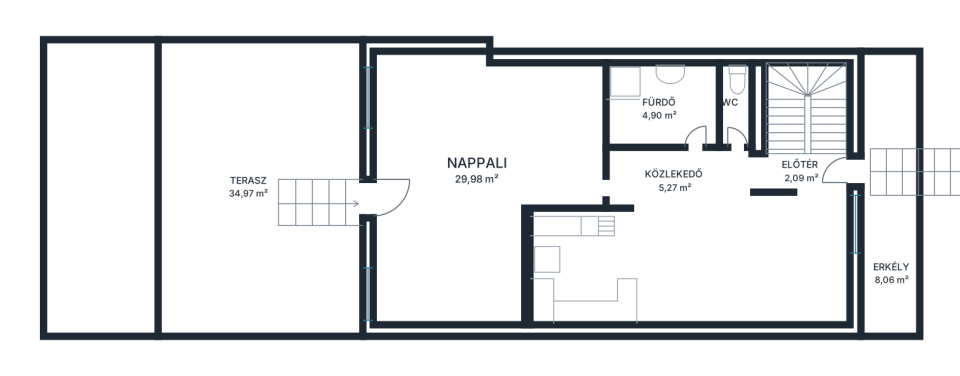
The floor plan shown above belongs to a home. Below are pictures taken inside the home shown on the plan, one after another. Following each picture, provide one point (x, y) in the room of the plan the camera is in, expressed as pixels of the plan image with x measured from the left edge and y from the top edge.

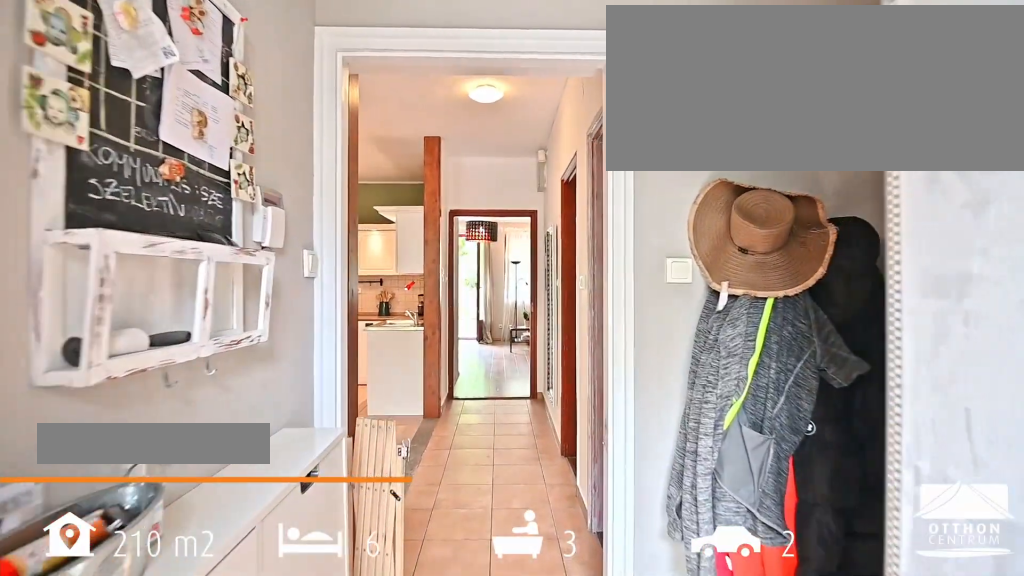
(804, 168)
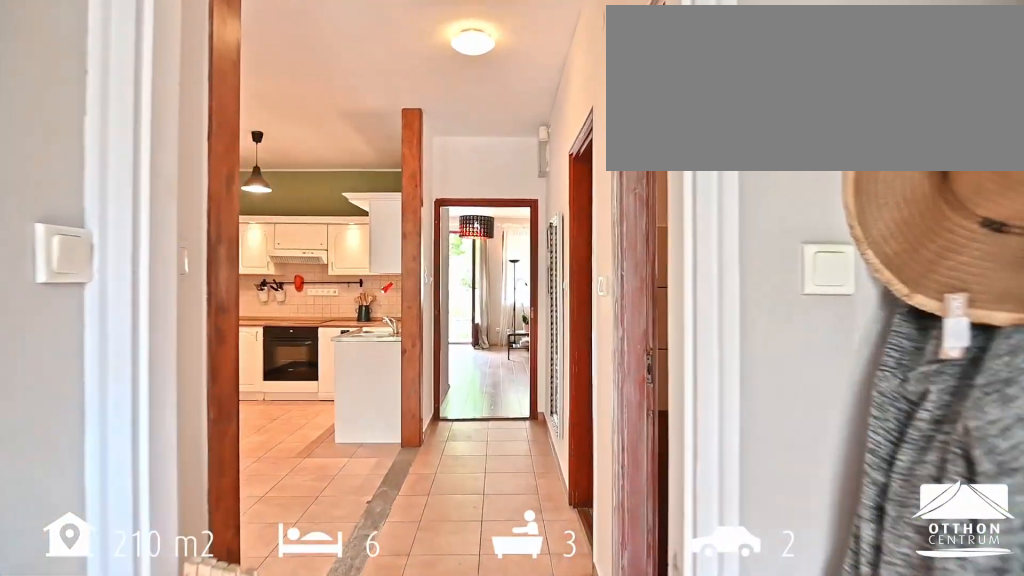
(804, 168)
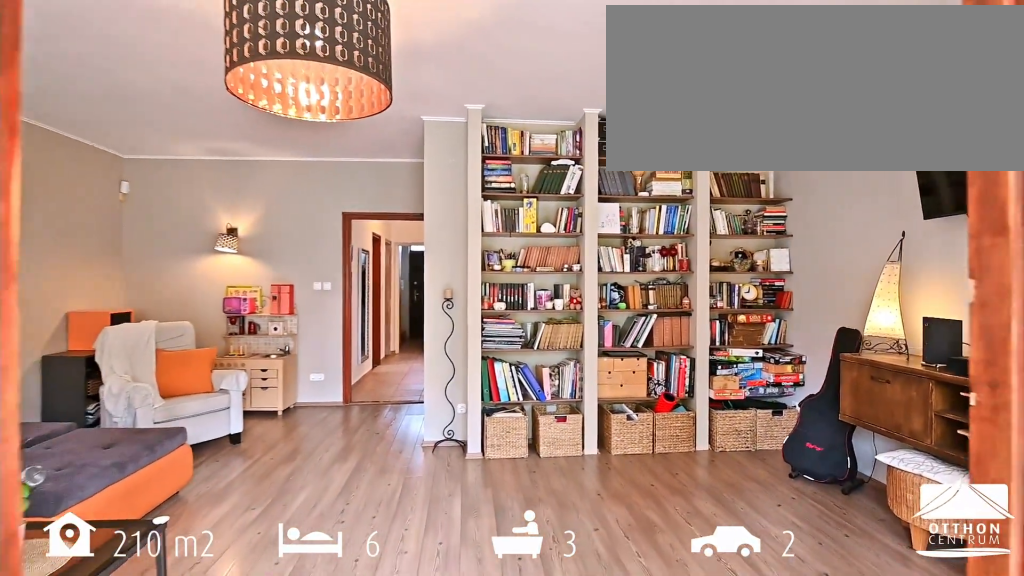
(478, 168)
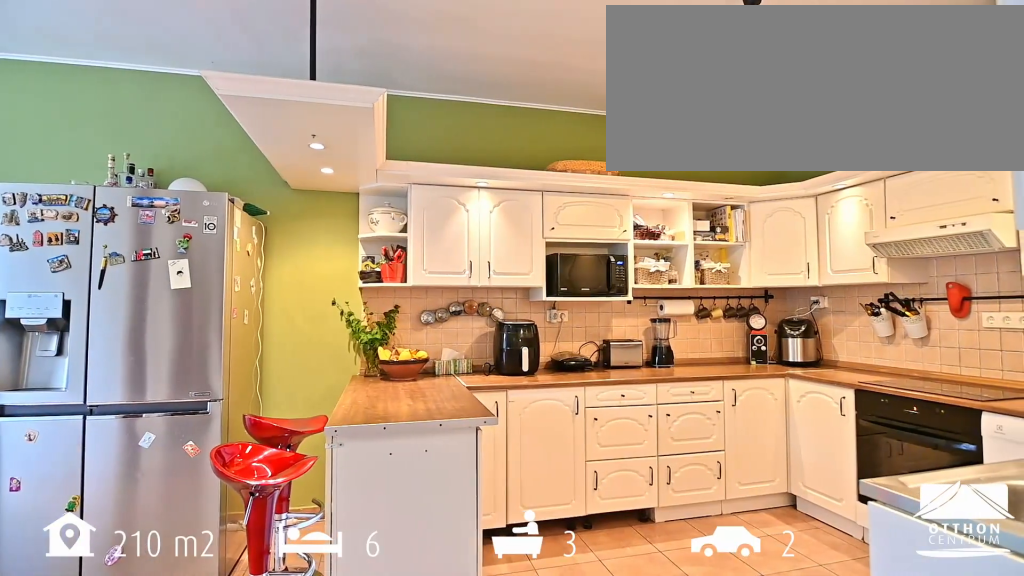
(706, 254)
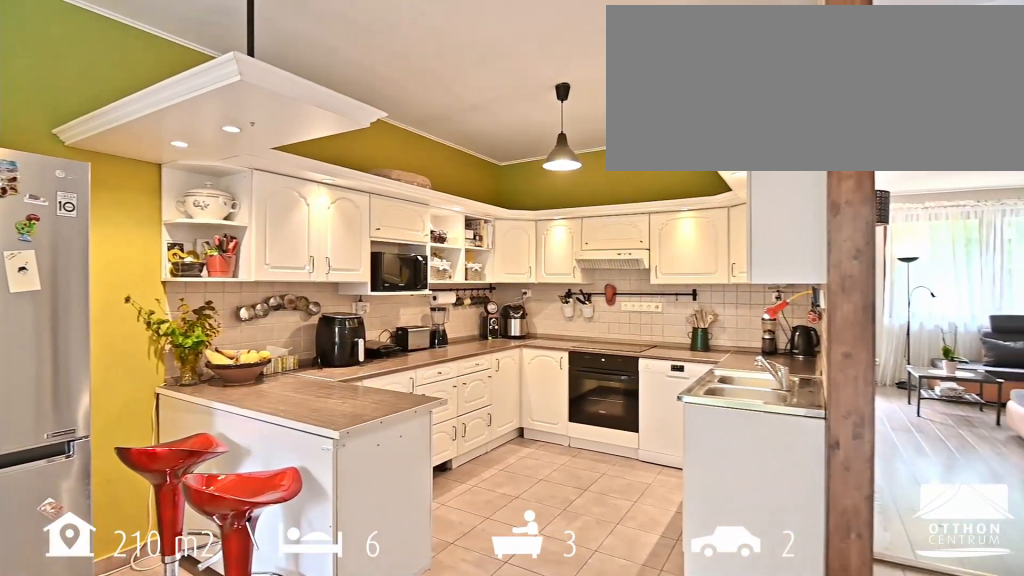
(706, 254)
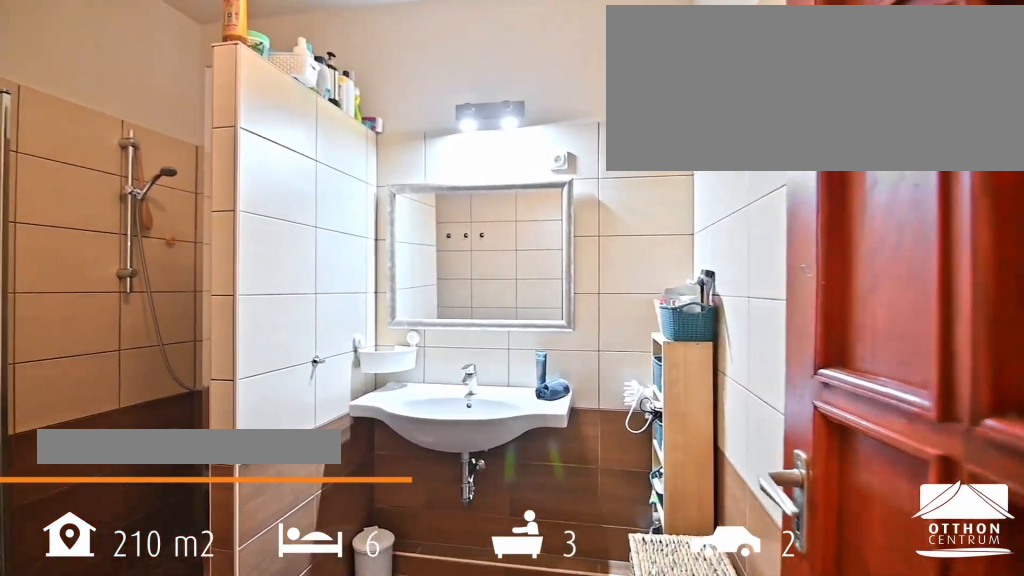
(658, 108)
